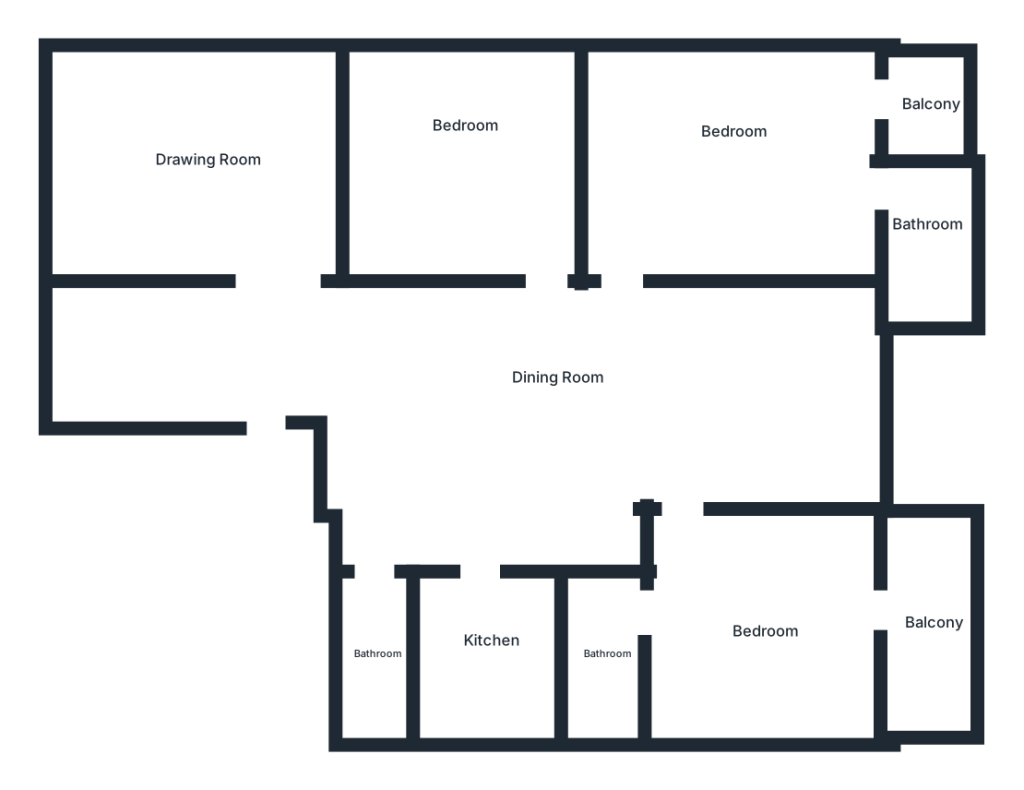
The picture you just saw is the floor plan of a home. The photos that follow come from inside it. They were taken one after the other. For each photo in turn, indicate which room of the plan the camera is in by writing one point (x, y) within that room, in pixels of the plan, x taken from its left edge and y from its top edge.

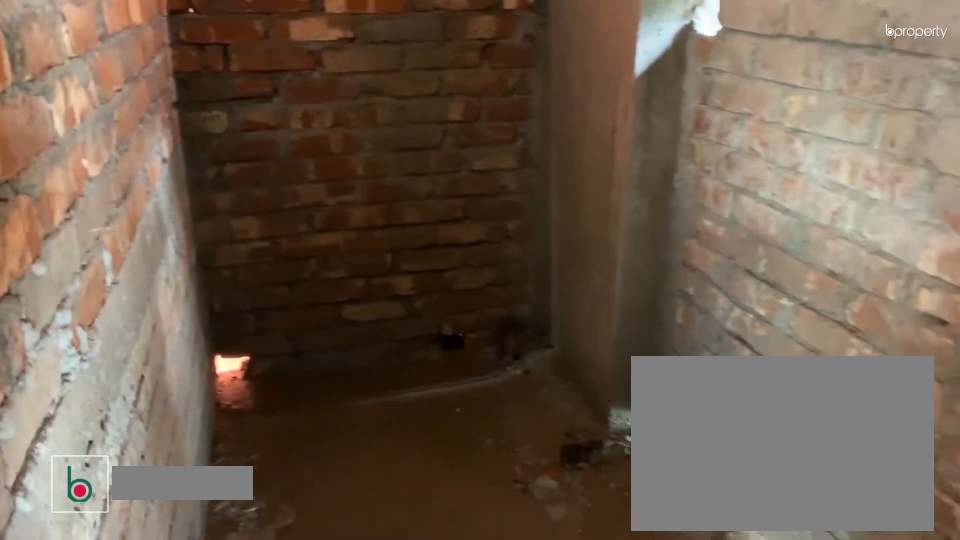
(378, 665)
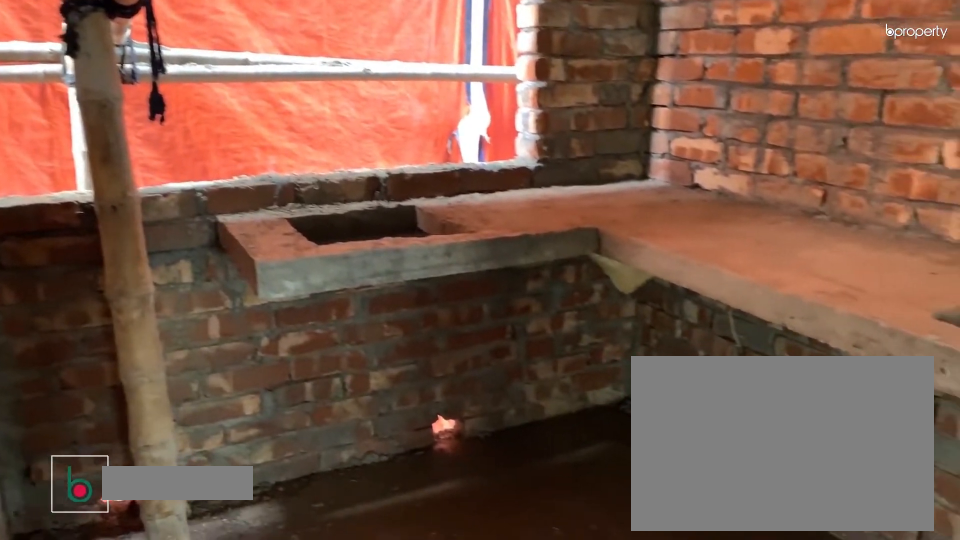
(500, 655)
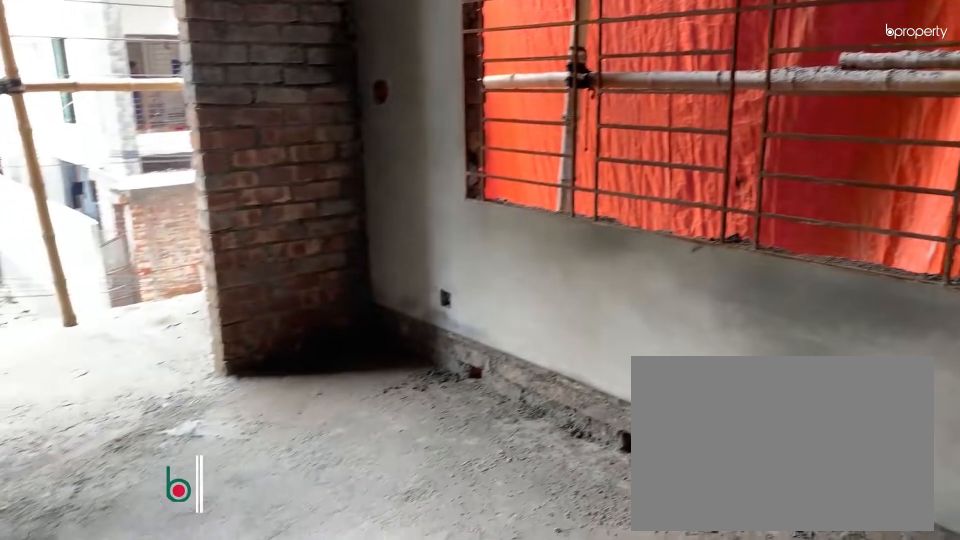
(765, 623)
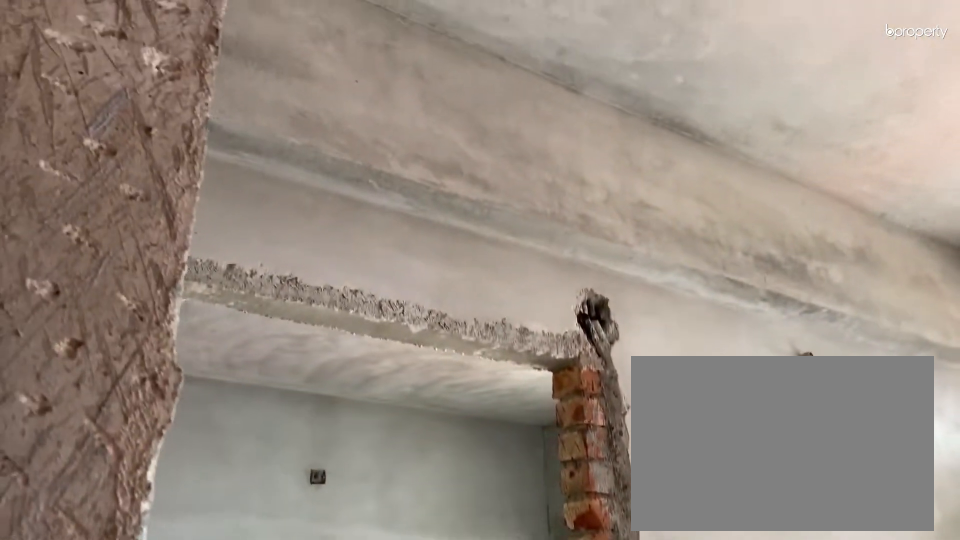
(765, 623)
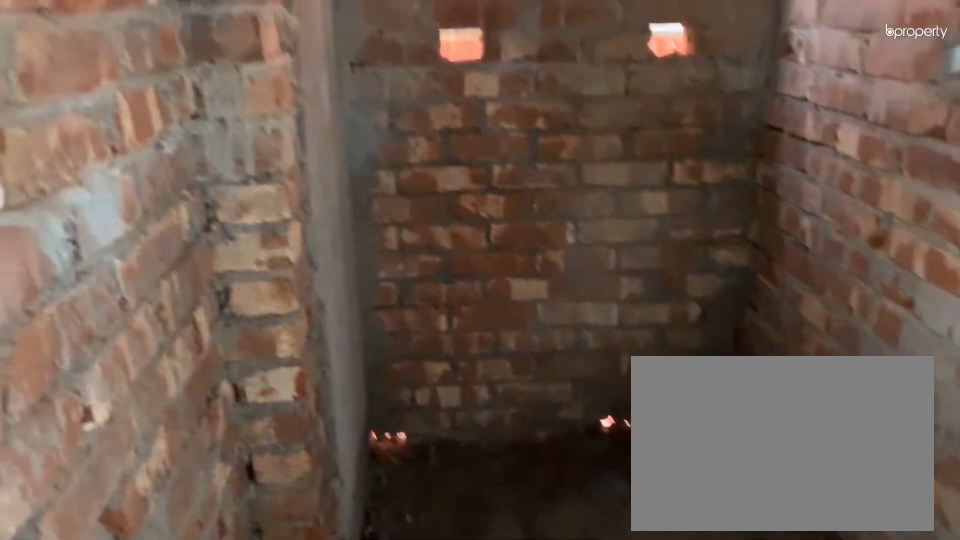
(607, 658)
